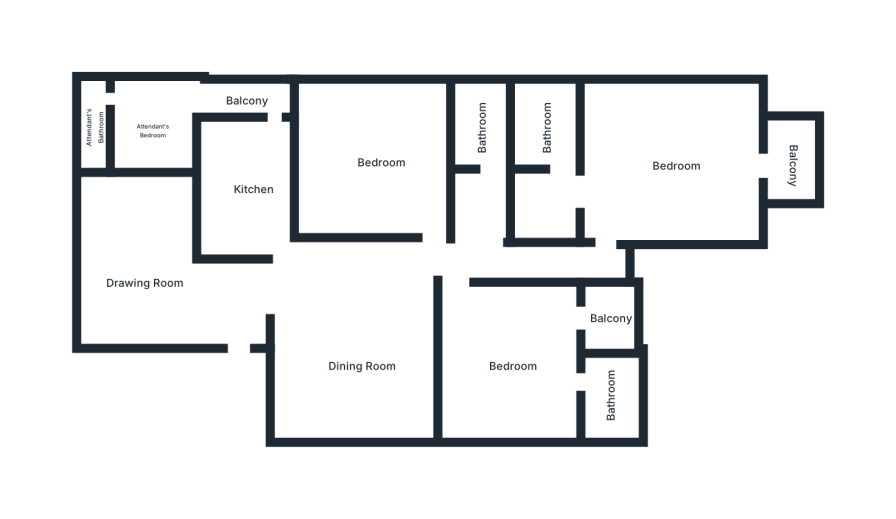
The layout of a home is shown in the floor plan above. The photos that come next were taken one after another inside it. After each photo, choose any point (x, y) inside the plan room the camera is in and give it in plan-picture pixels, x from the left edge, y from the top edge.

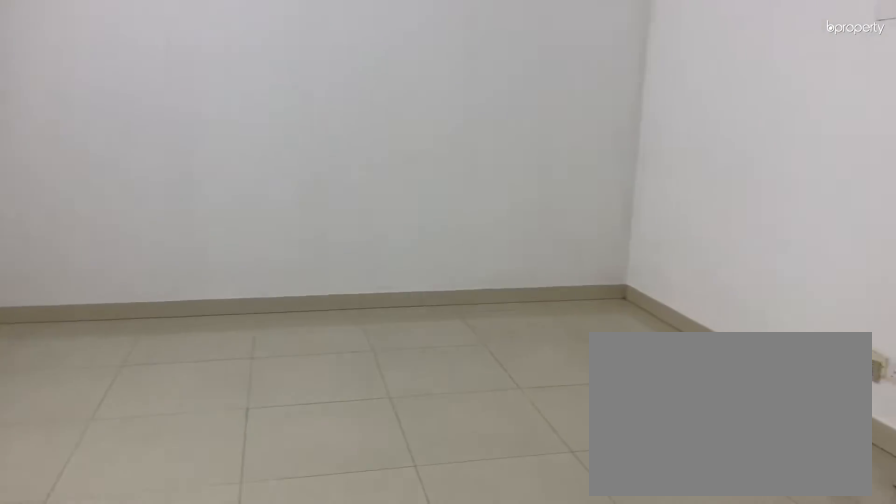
(362, 369)
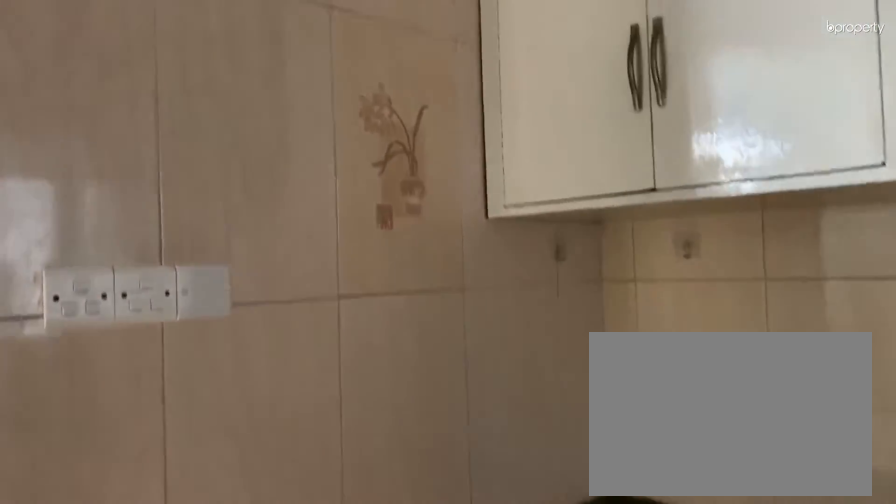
(254, 189)
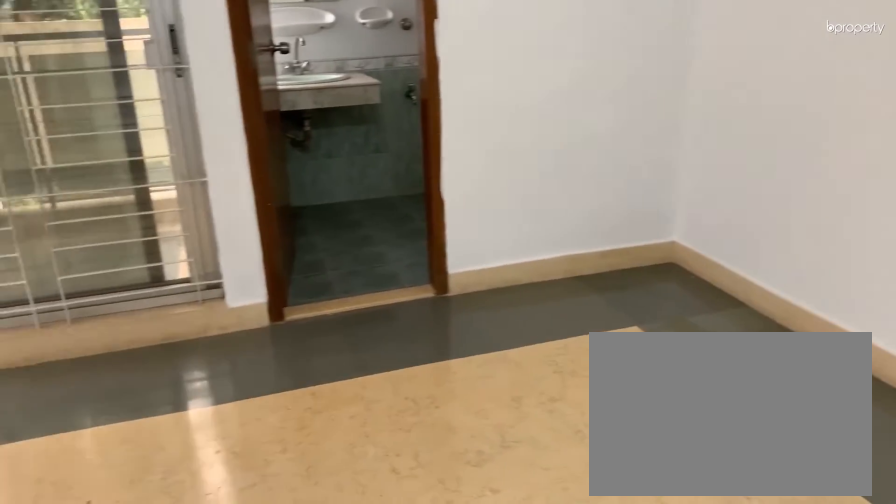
(514, 366)
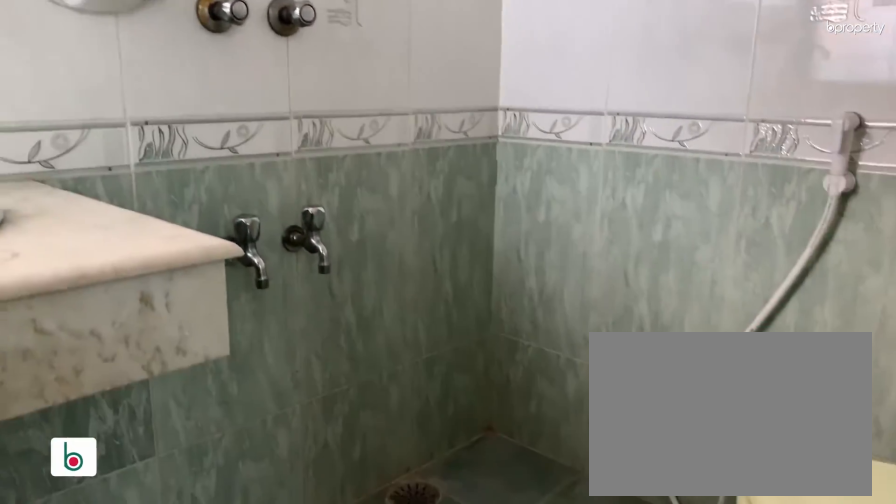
(607, 393)
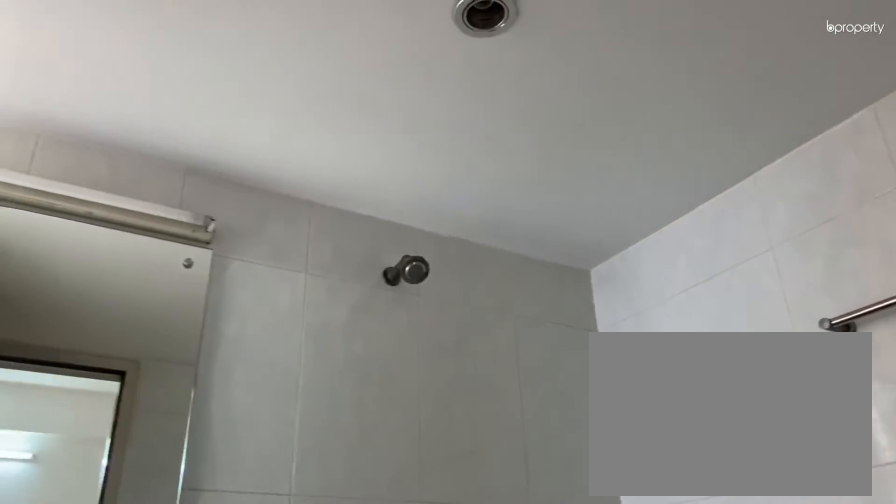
(607, 393)
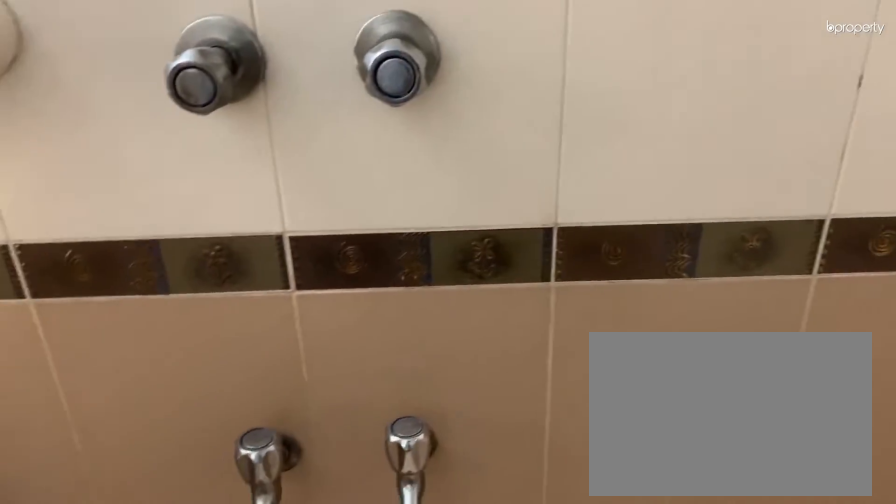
(483, 123)
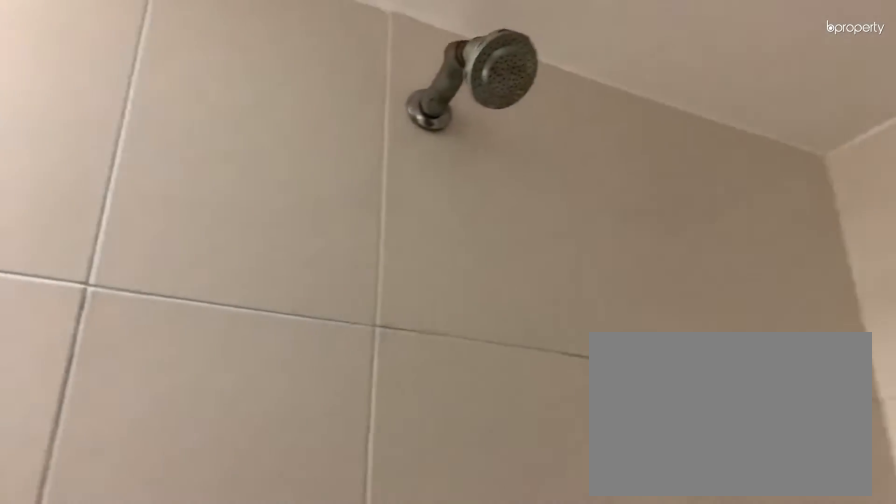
(483, 123)
